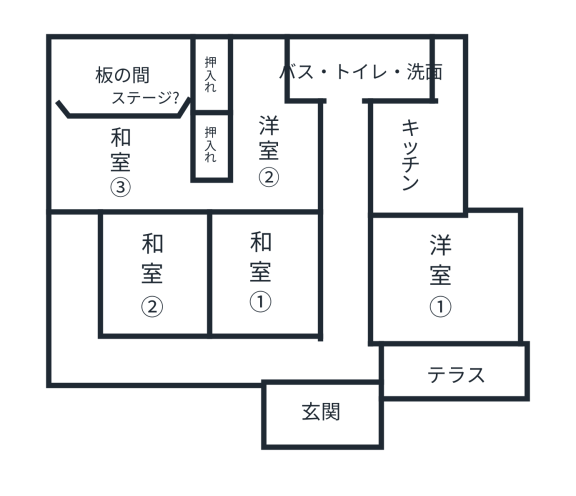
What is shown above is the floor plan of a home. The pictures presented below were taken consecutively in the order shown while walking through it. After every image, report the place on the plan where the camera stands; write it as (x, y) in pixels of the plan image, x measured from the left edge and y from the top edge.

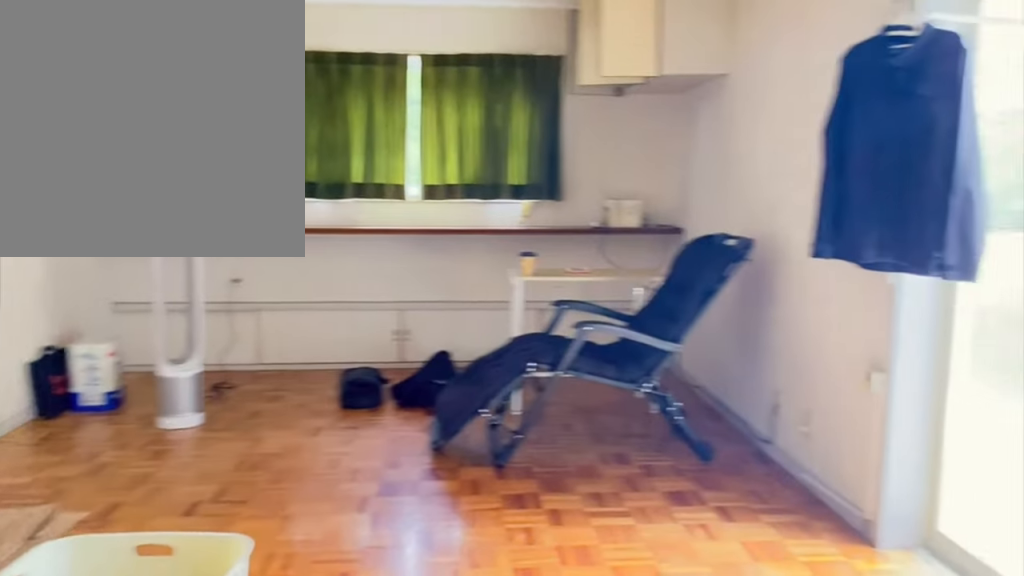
(423, 319)
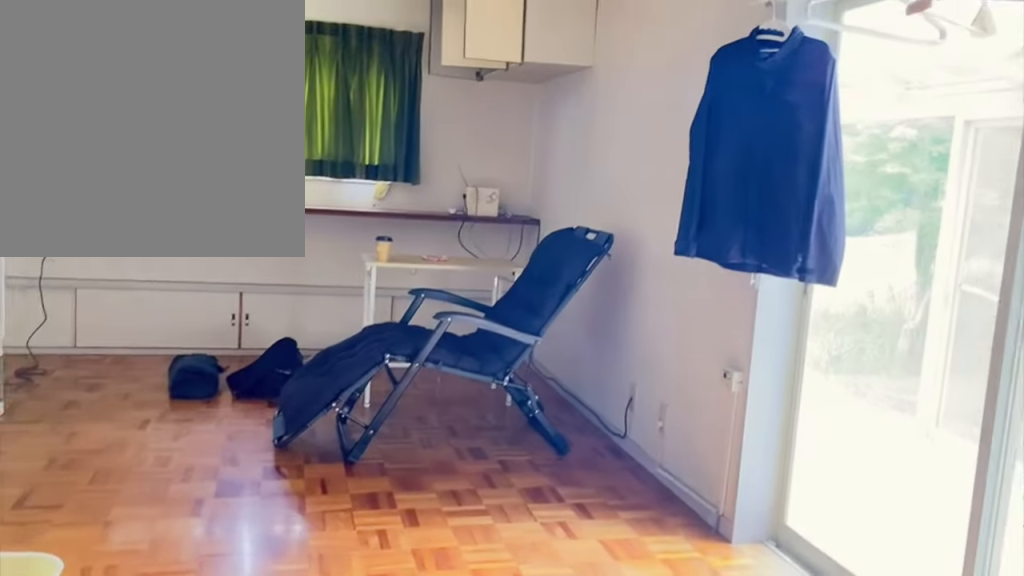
(424, 322)
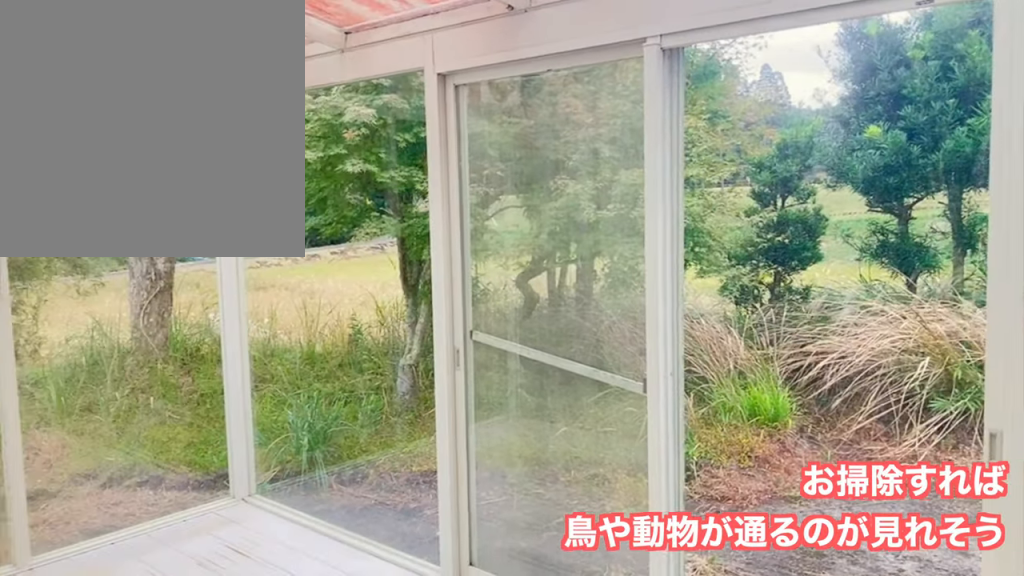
(428, 315)
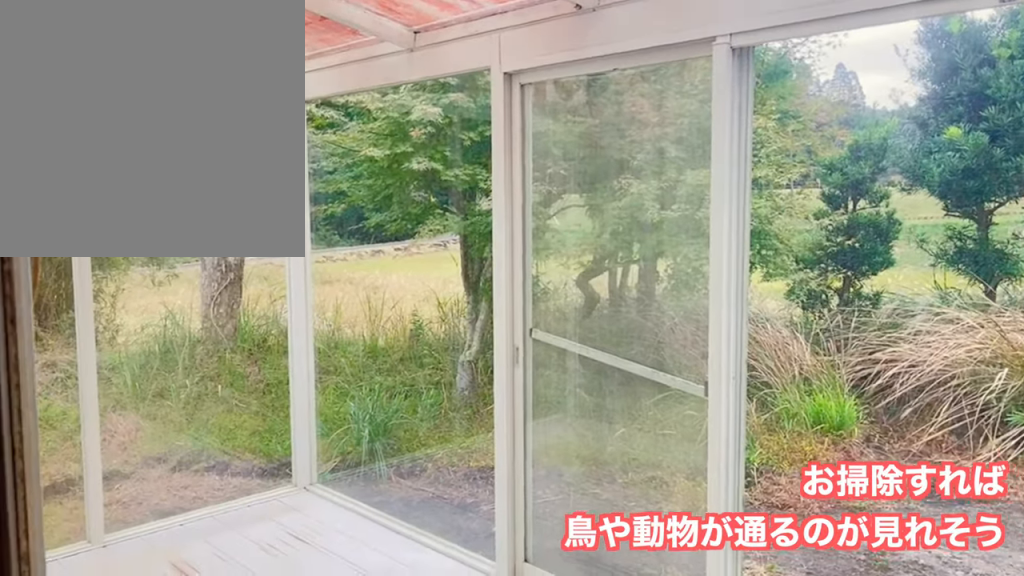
(427, 312)
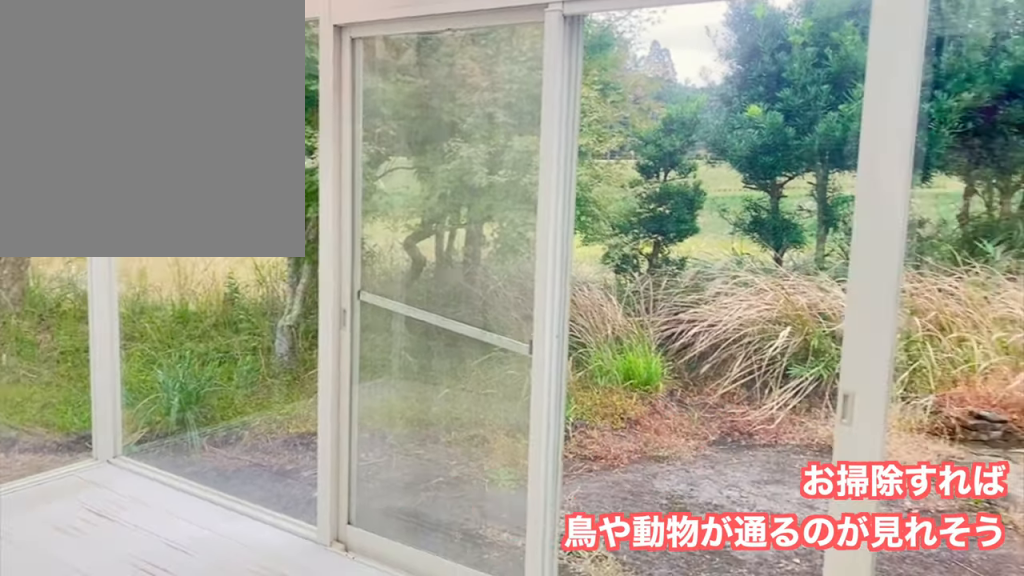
(423, 301)
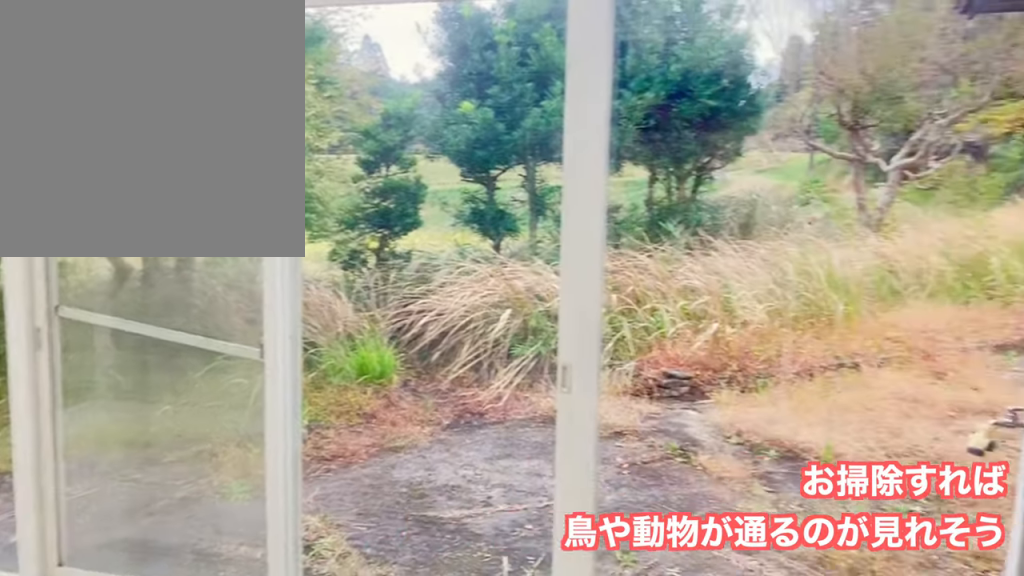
(422, 298)
